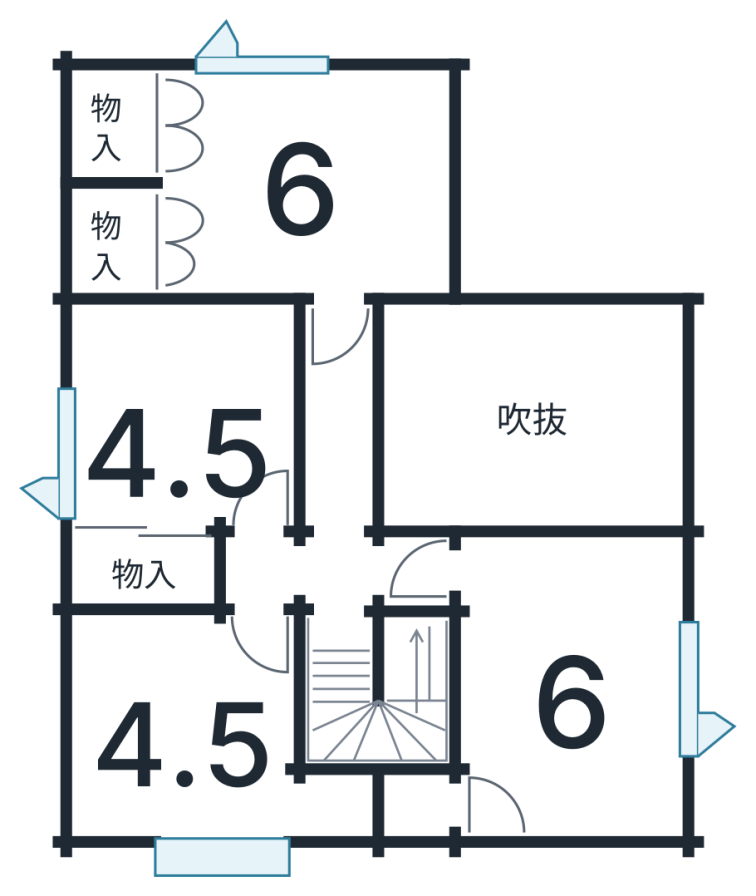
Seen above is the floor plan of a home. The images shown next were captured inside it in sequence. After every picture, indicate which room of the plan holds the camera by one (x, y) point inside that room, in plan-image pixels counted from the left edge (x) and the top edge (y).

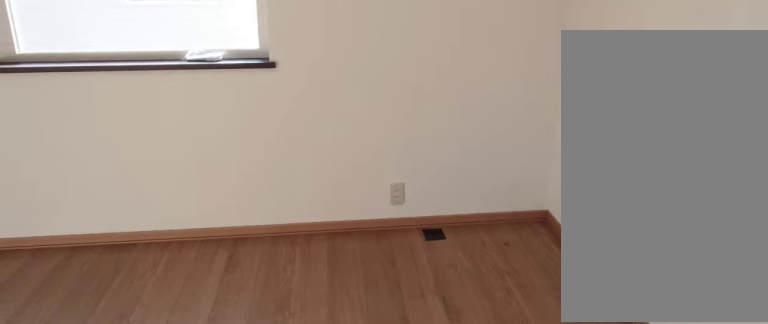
(295, 193)
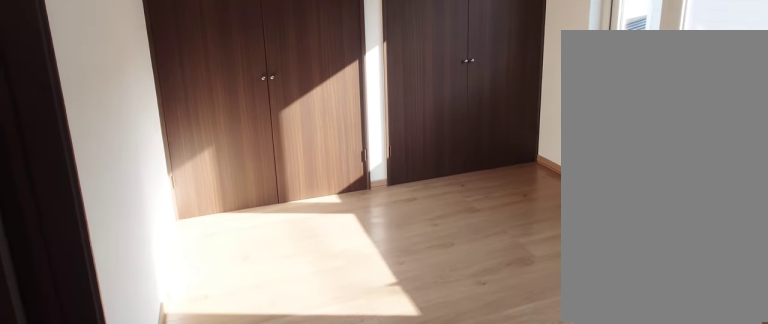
(295, 193)
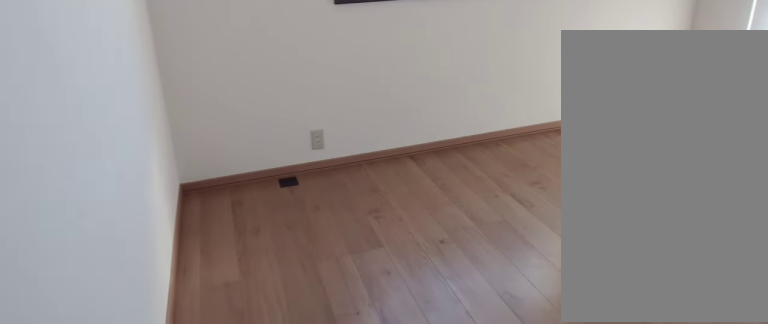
(585, 686)
